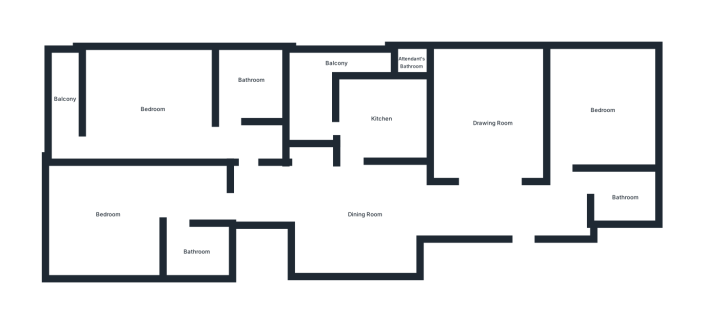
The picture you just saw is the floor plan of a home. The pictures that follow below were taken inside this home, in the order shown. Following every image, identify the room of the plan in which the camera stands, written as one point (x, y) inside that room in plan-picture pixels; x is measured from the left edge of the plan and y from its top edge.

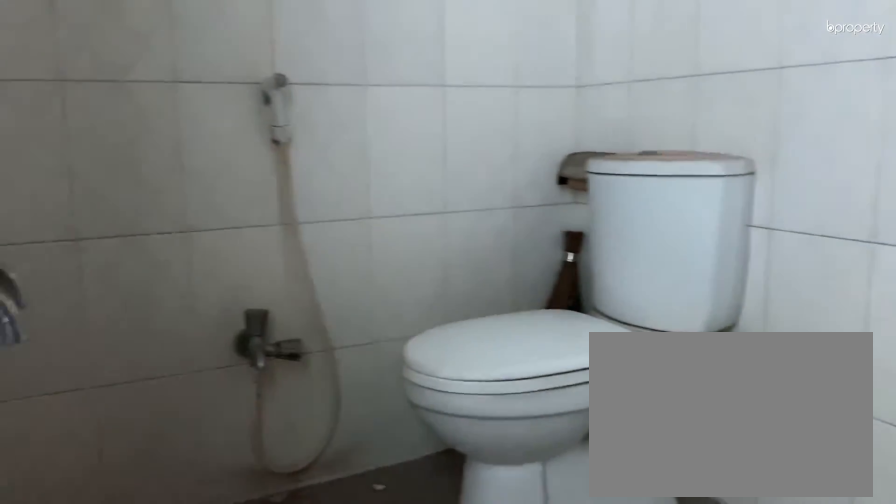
(197, 250)
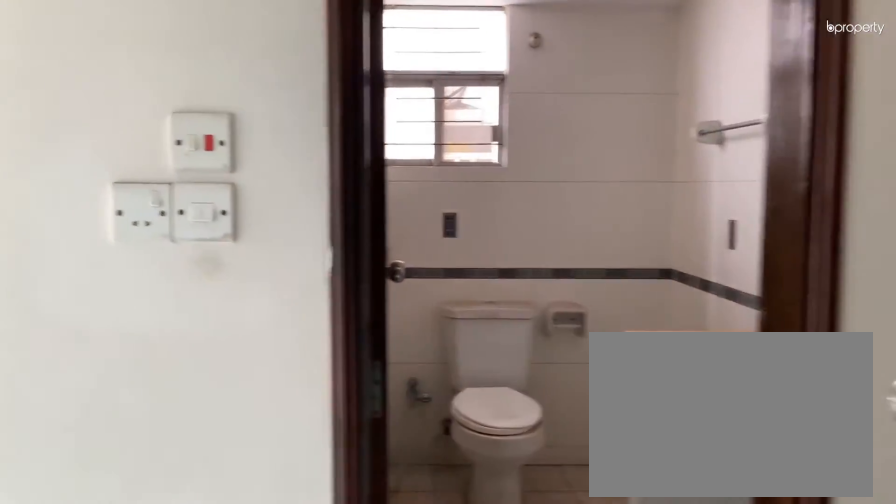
(155, 111)
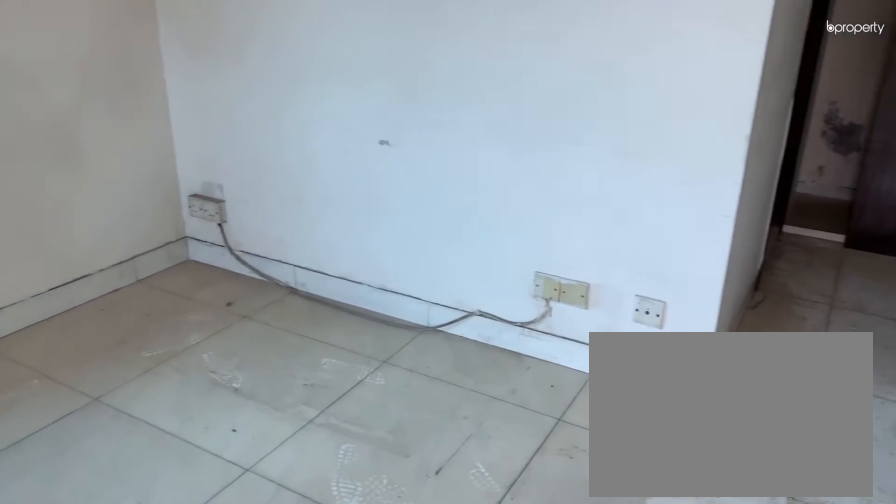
(155, 111)
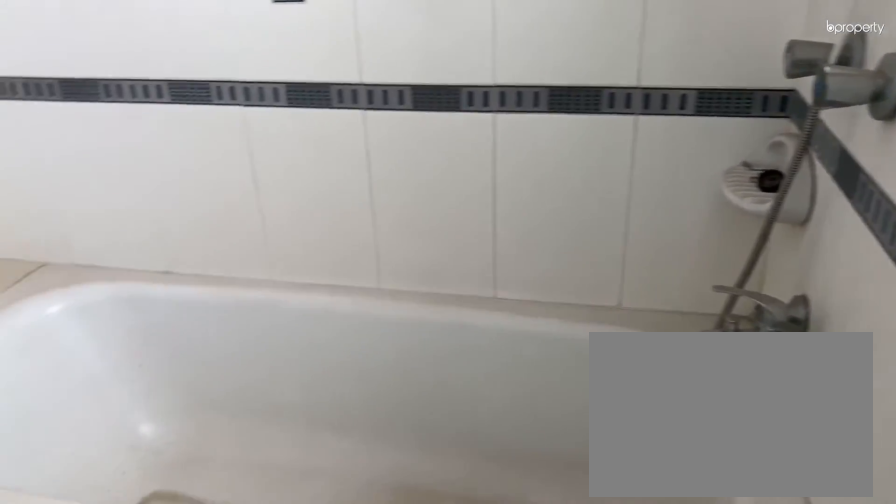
(253, 80)
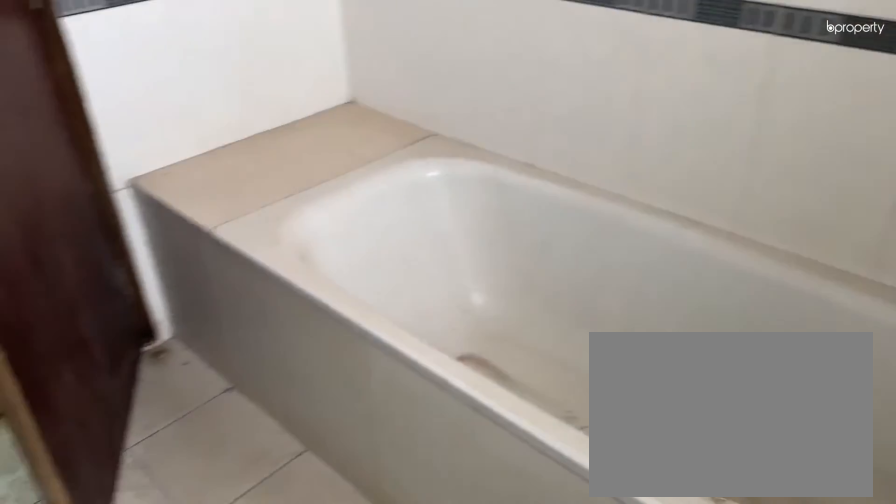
(253, 80)
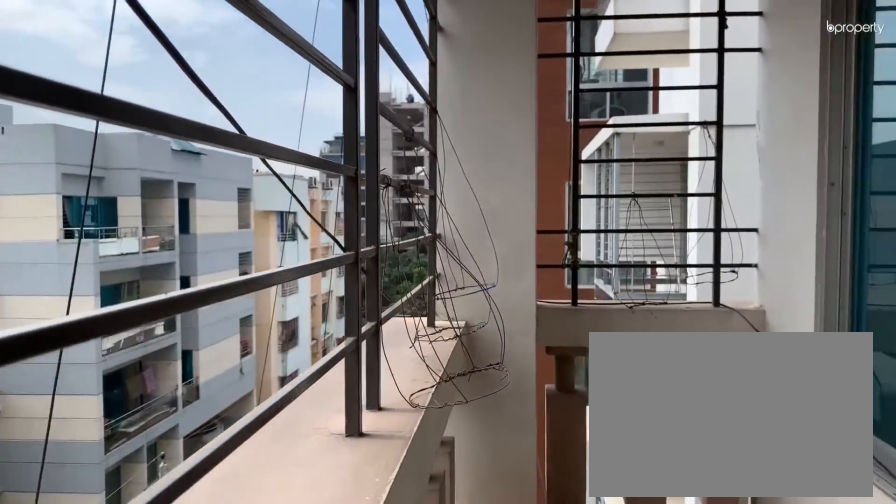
(62, 100)
